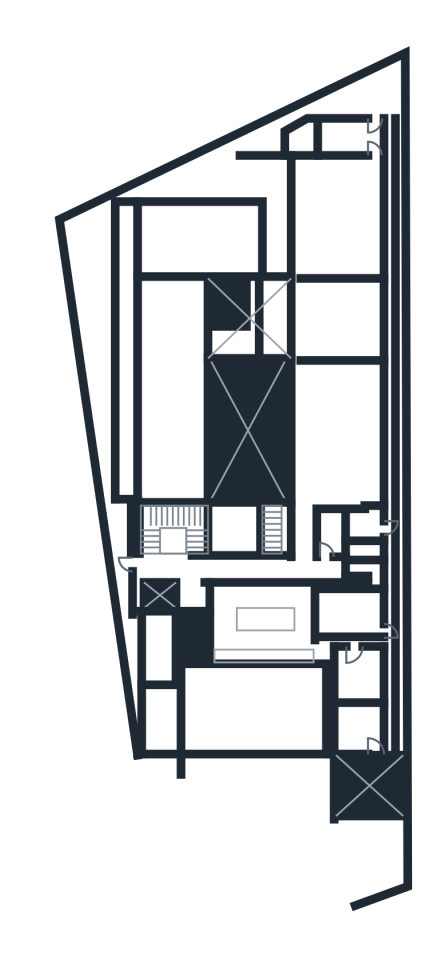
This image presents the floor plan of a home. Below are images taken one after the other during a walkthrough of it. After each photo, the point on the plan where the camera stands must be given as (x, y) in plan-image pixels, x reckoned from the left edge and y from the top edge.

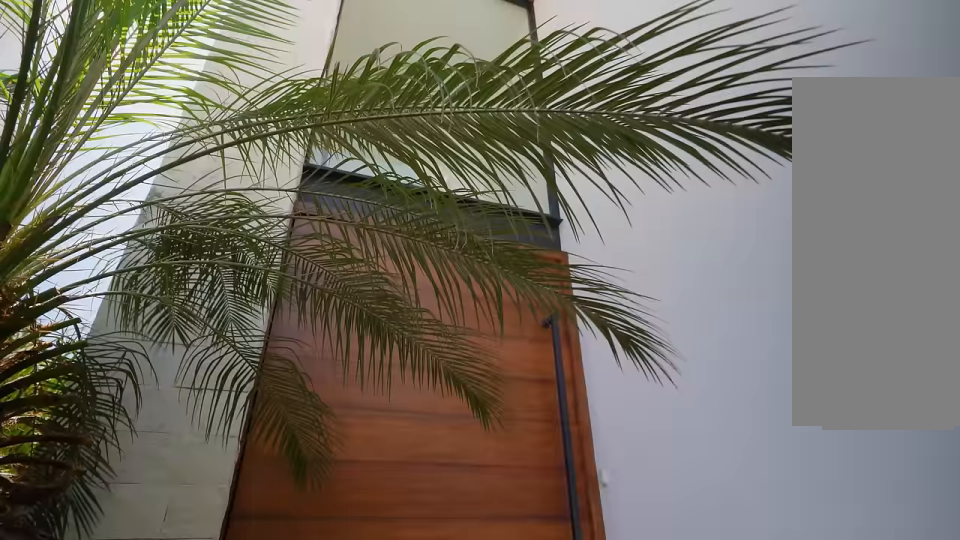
(159, 641)
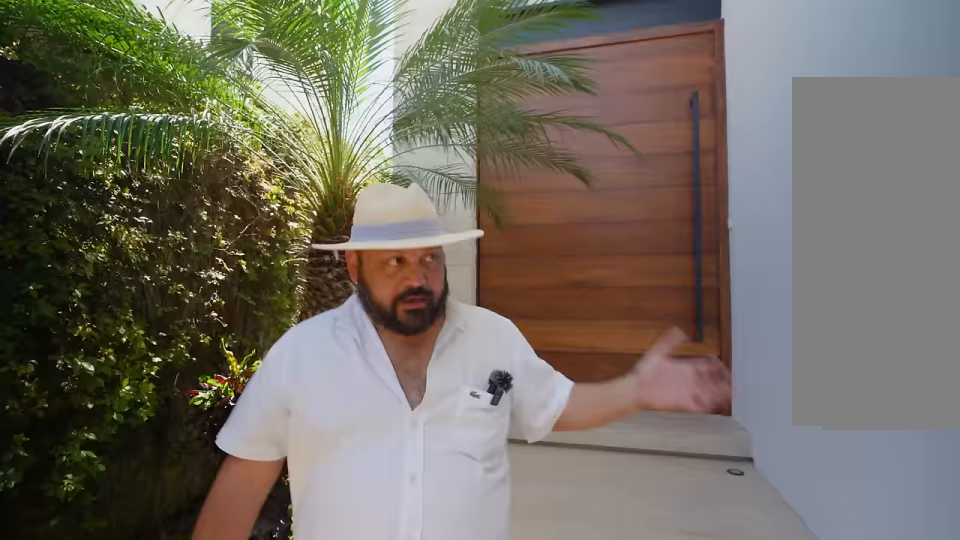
(159, 641)
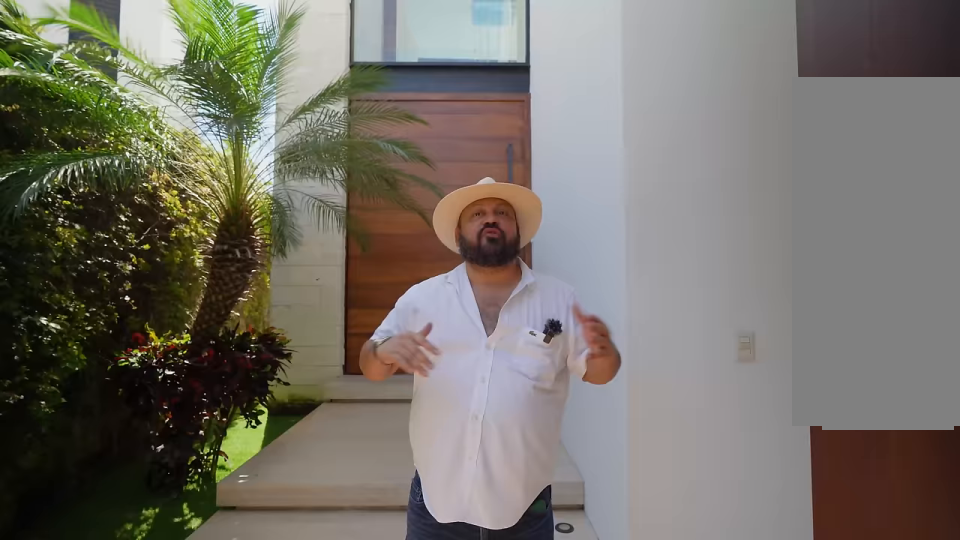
(162, 665)
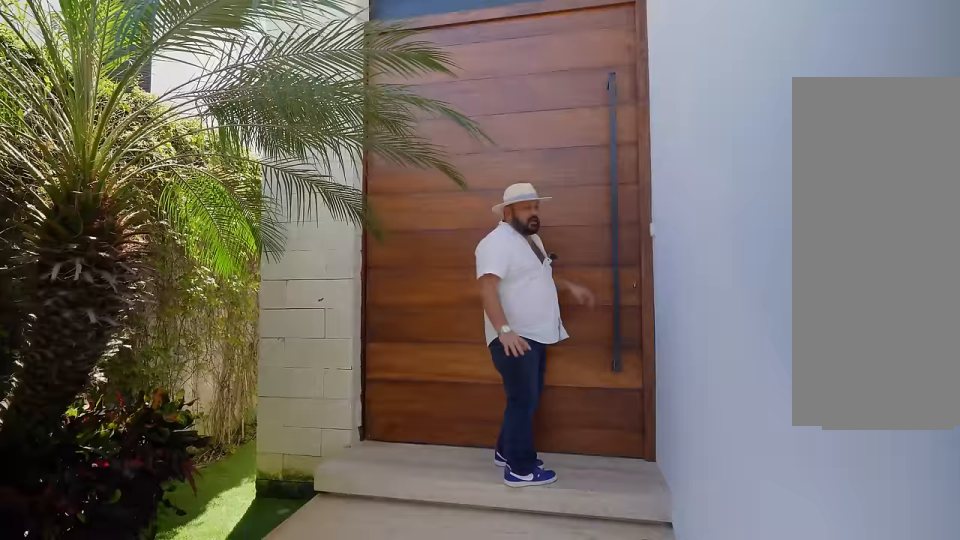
(162, 726)
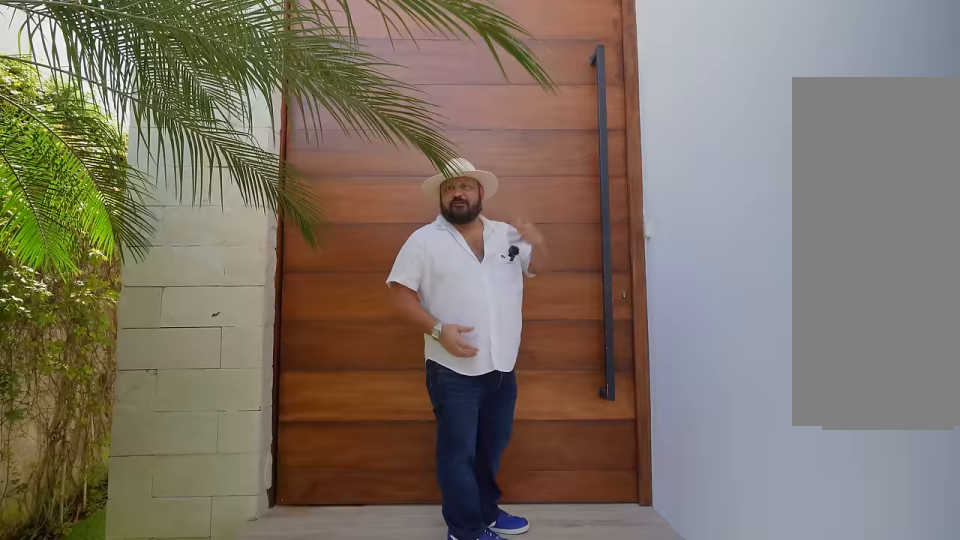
(162, 662)
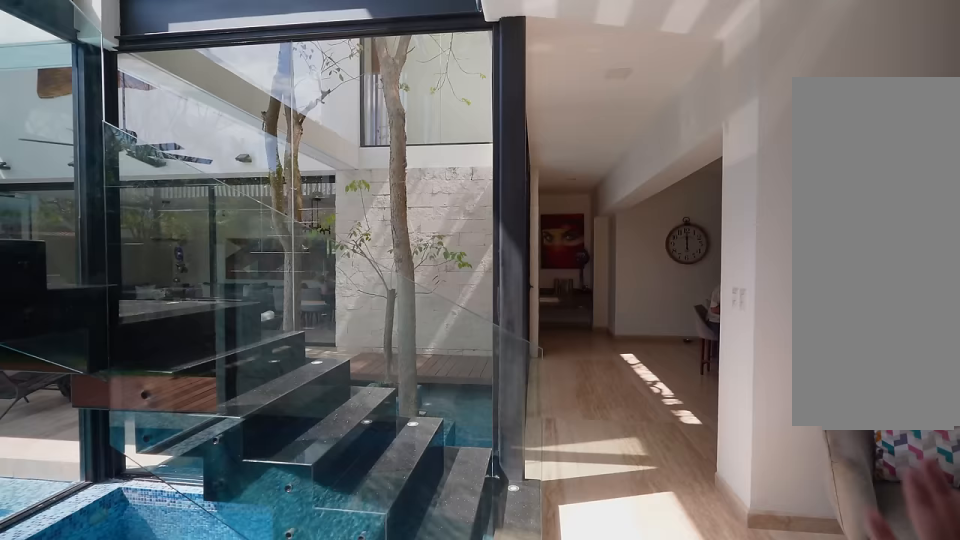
(162, 561)
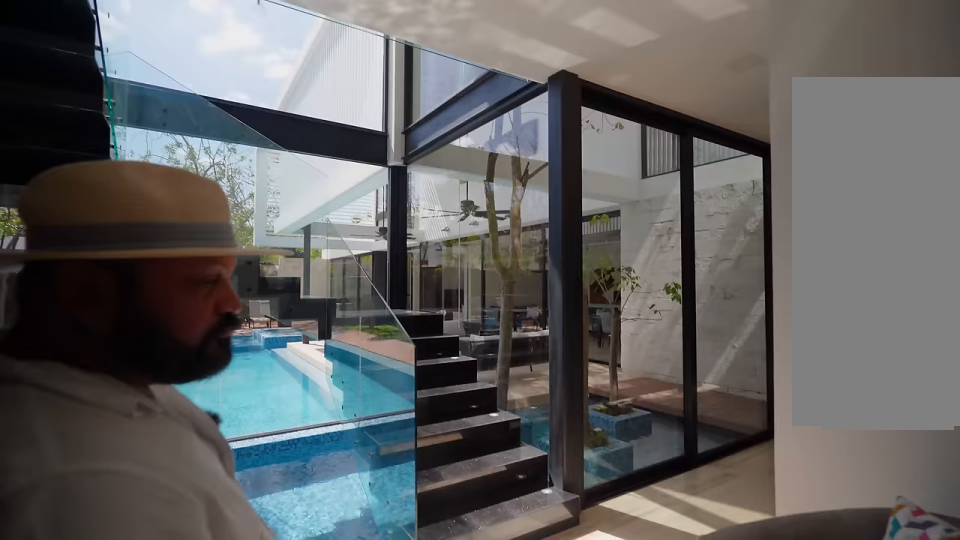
(177, 577)
